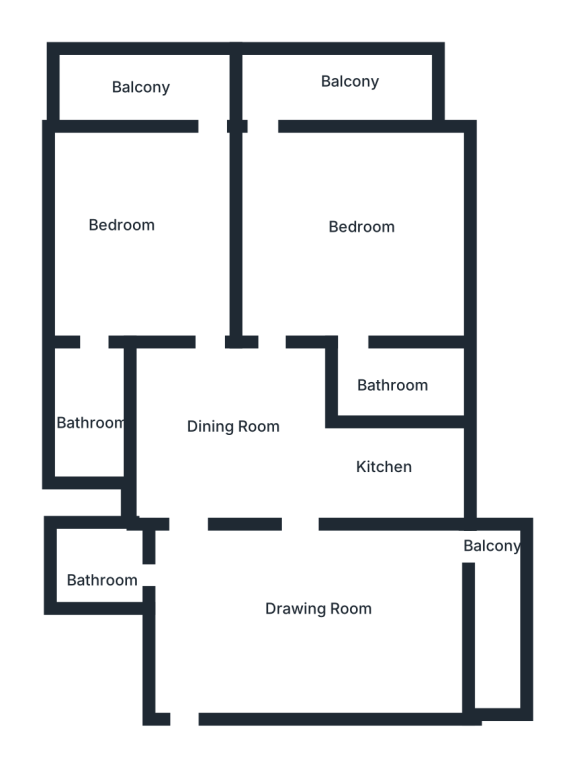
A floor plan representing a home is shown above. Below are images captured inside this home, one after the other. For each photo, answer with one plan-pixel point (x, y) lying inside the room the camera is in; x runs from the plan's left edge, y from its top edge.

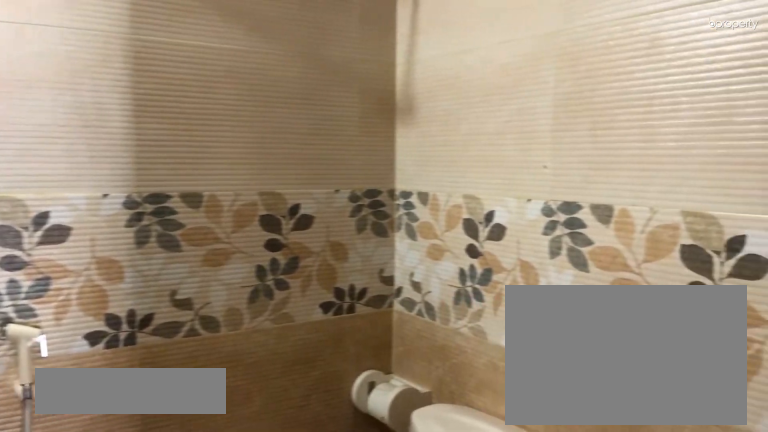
(104, 562)
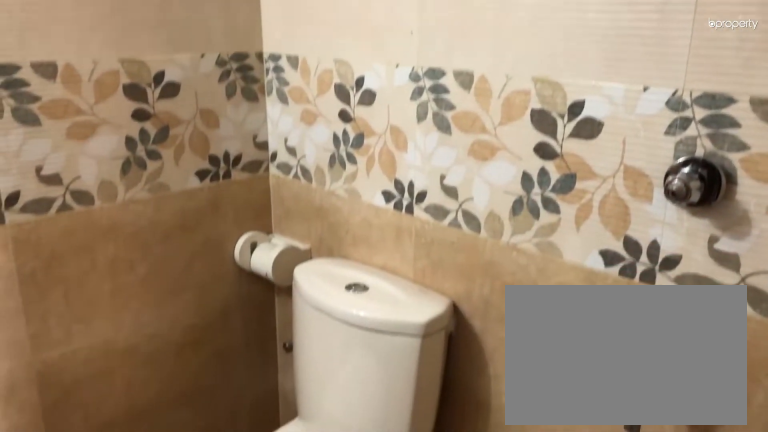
(104, 562)
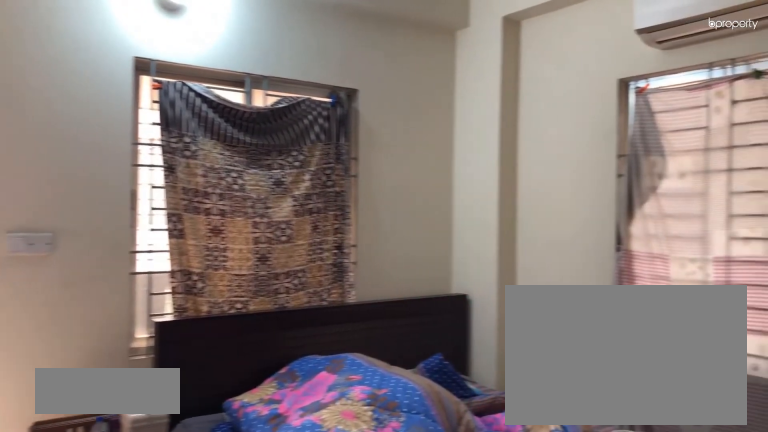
(361, 240)
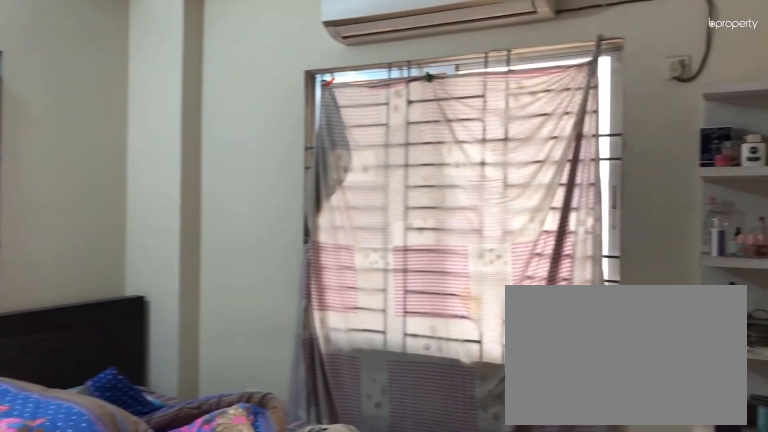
(361, 240)
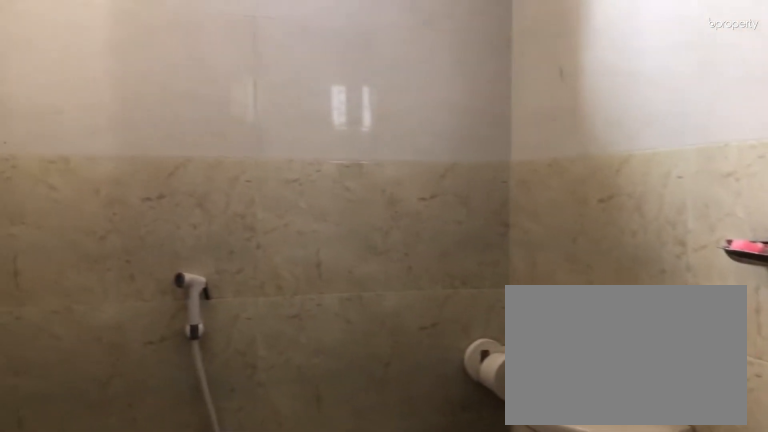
(401, 381)
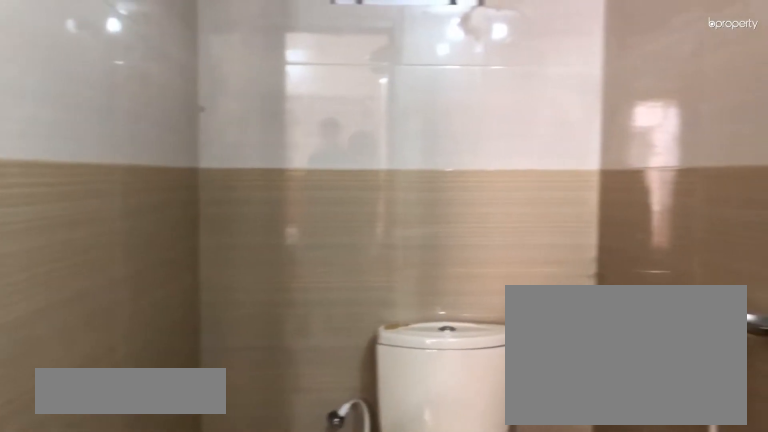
(90, 438)
